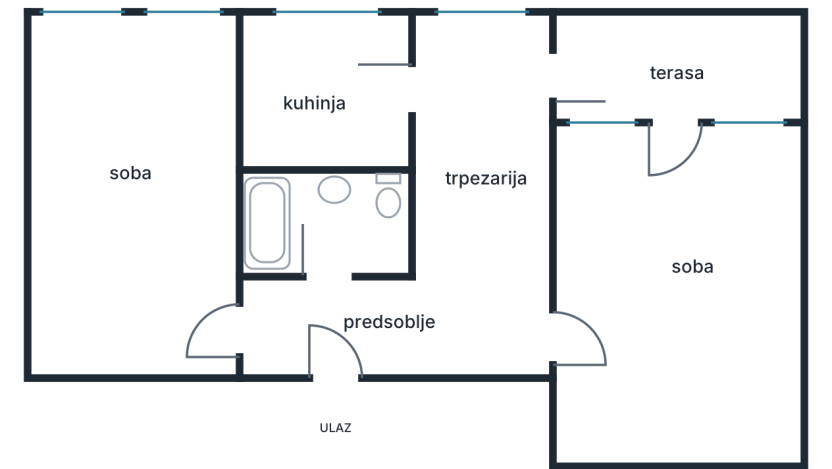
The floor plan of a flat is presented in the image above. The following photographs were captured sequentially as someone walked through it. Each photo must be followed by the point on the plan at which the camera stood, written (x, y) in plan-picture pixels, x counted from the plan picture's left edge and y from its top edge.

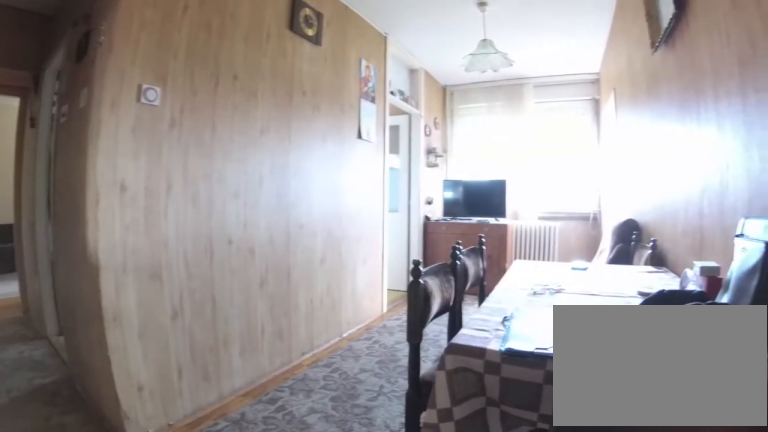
(523, 353)
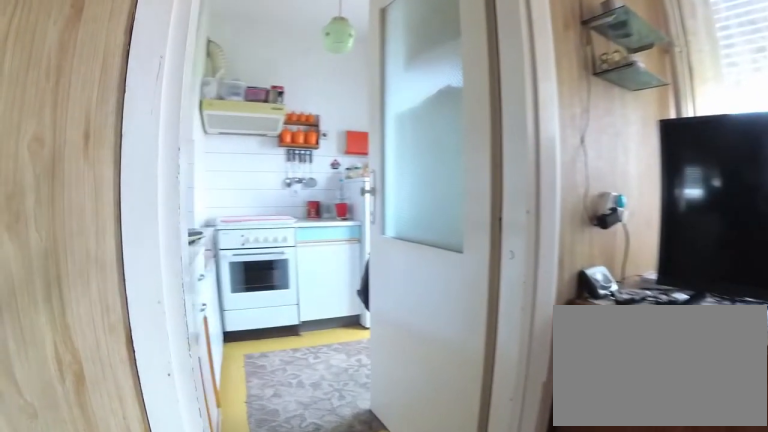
(480, 127)
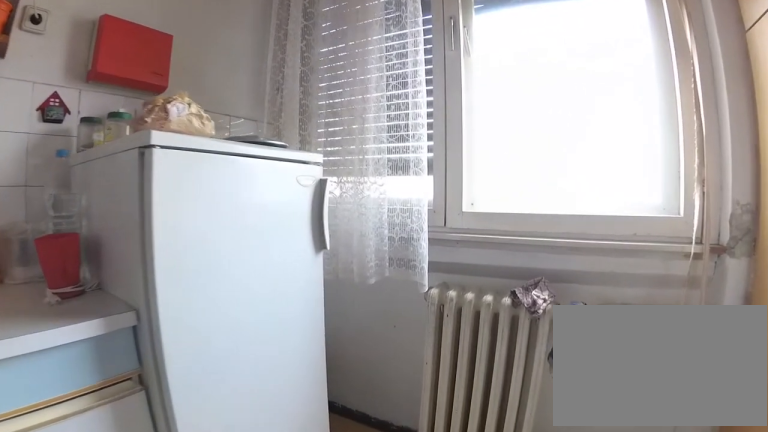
(306, 113)
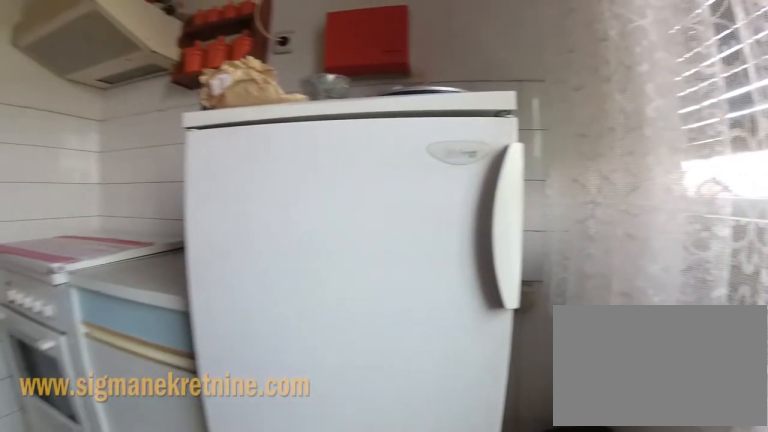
(322, 52)
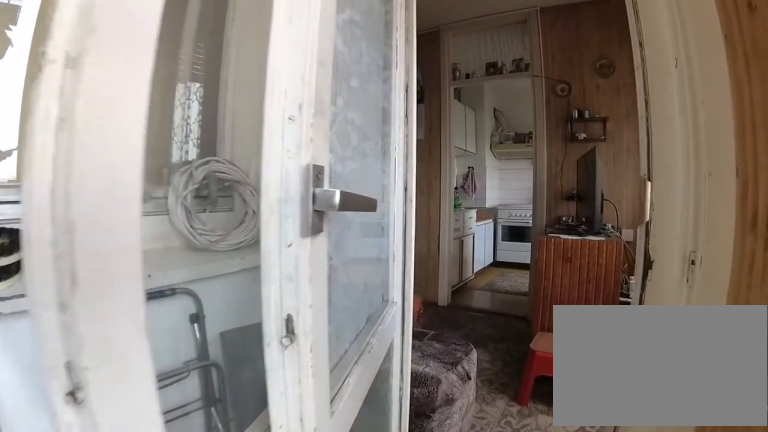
(627, 84)
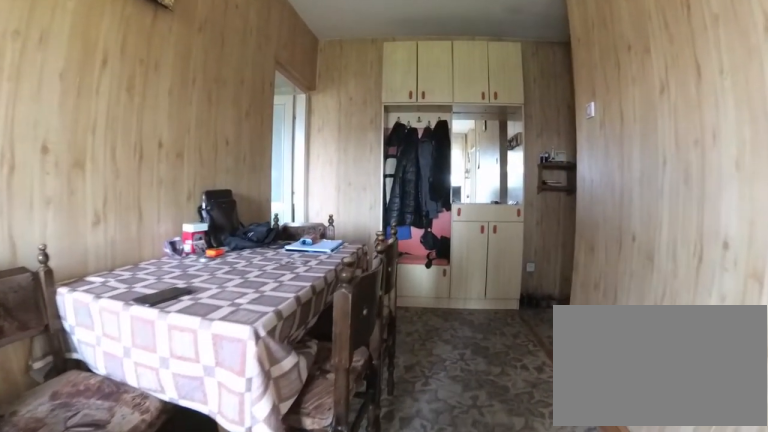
(486, 143)
